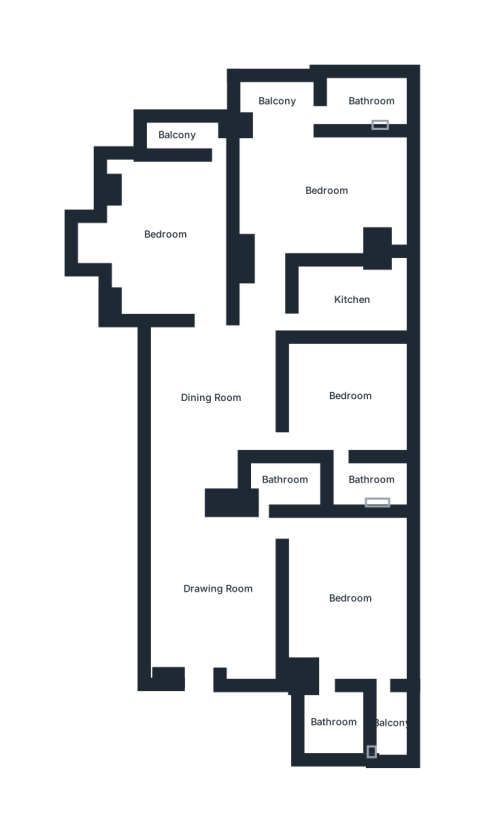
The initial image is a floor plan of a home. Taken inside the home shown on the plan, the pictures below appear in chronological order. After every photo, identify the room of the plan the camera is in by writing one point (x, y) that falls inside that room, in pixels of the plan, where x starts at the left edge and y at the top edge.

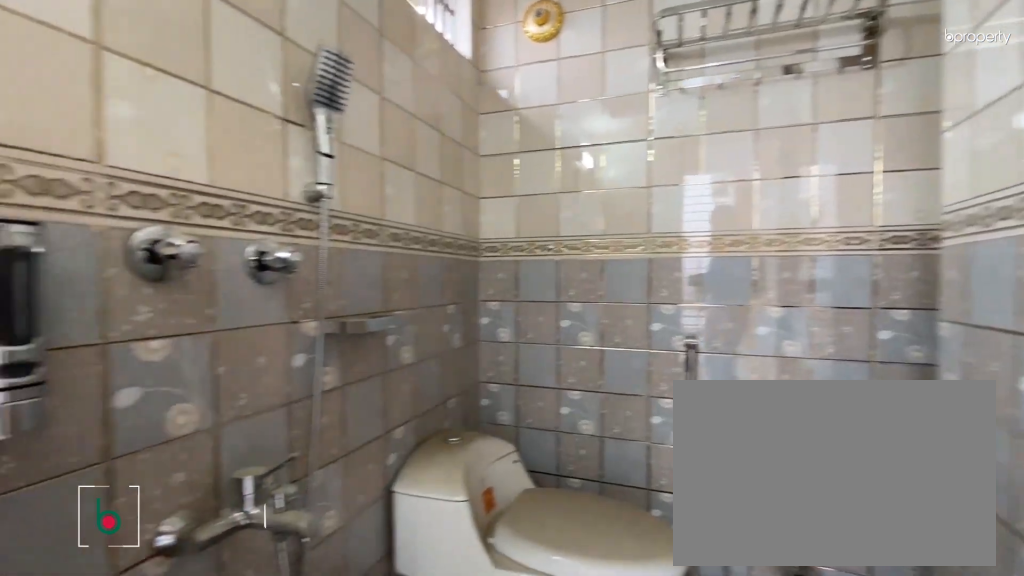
(368, 99)
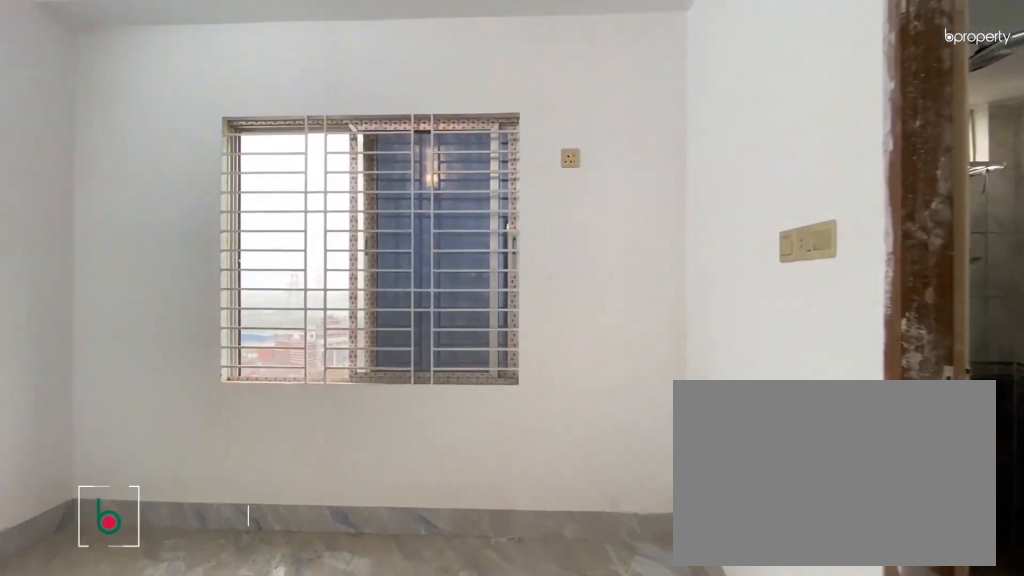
(351, 399)
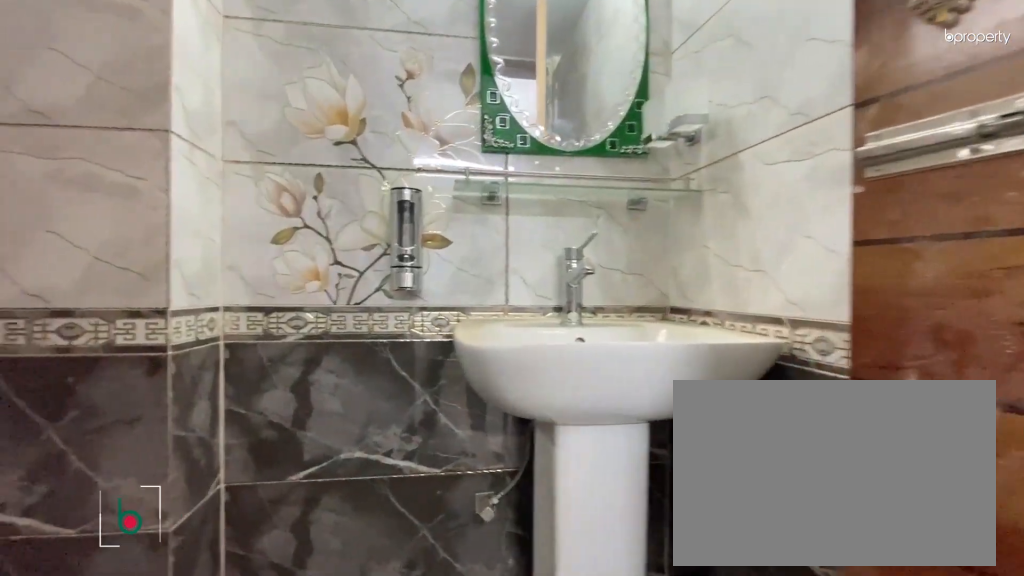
(372, 480)
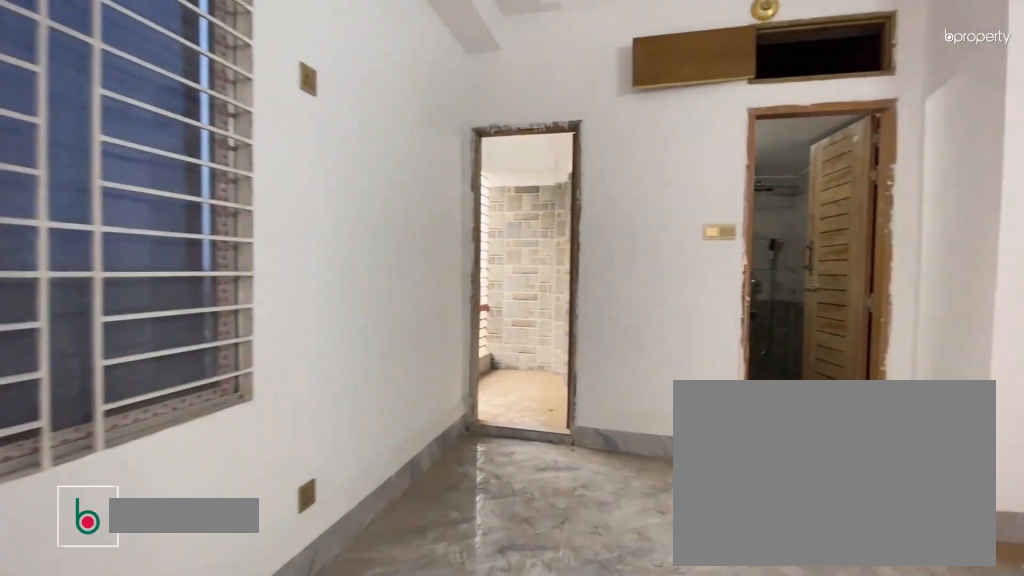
(350, 599)
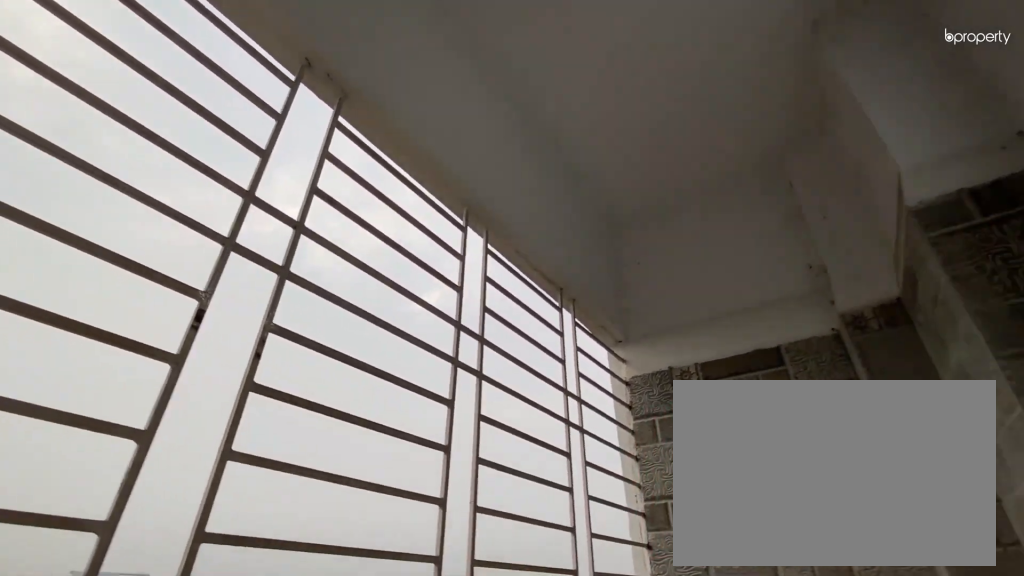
(391, 725)
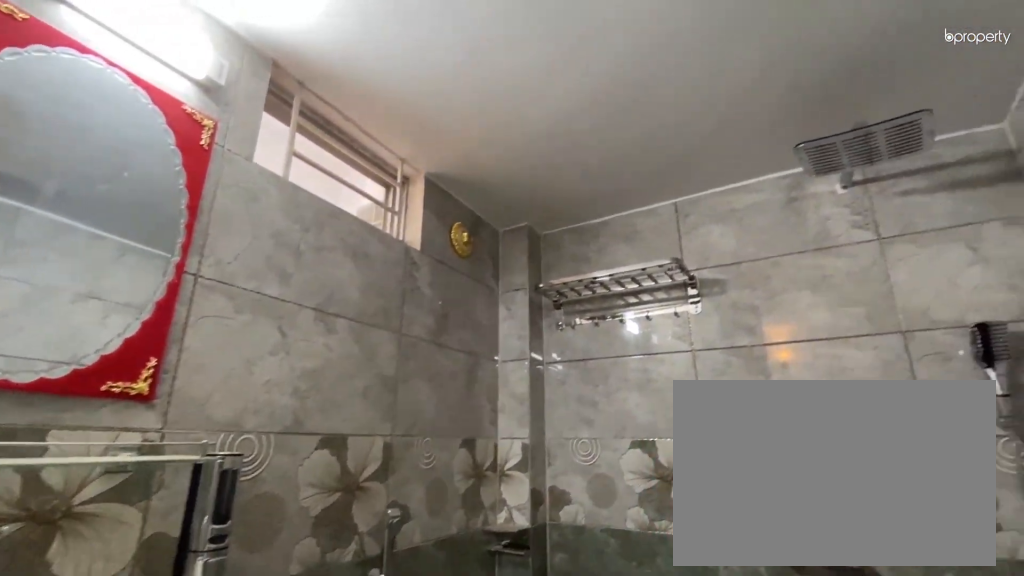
(336, 721)
